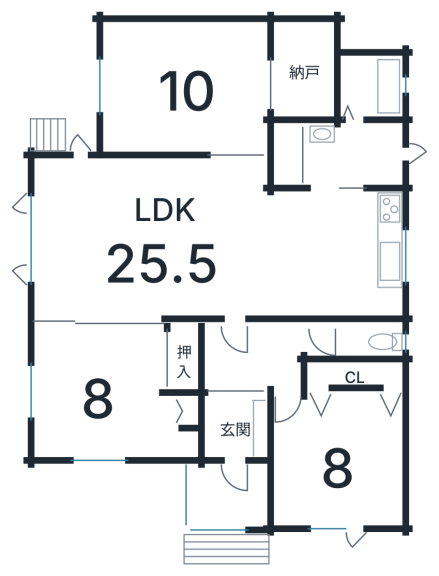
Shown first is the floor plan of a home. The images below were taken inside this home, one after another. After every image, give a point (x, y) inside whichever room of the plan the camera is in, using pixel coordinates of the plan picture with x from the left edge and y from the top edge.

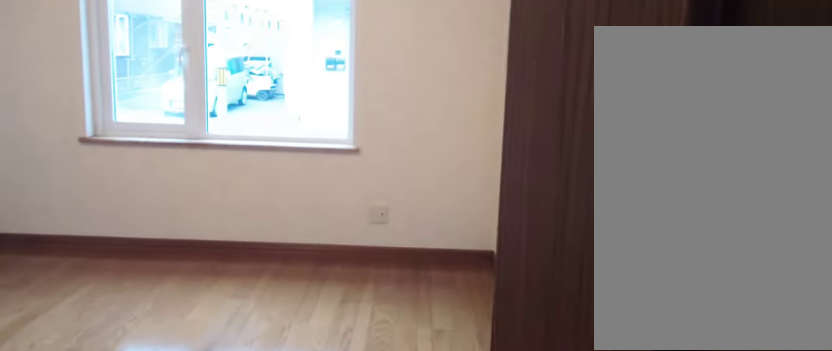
(336, 461)
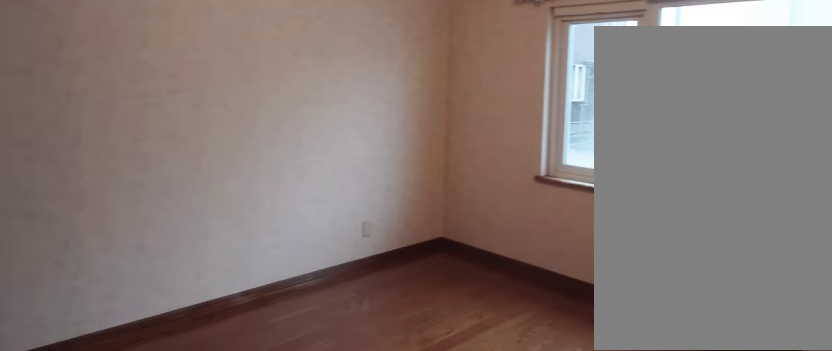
(336, 461)
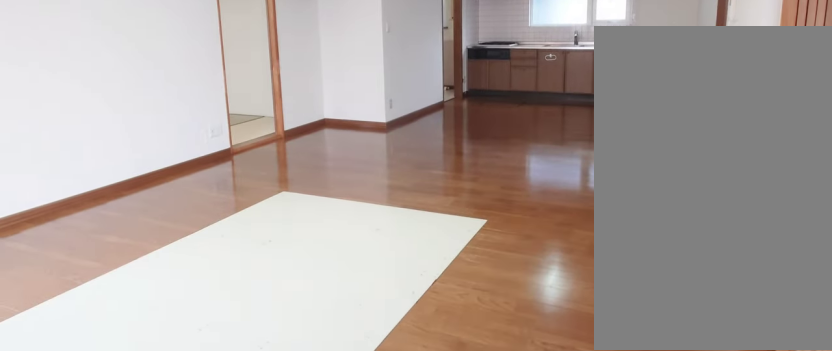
(137, 238)
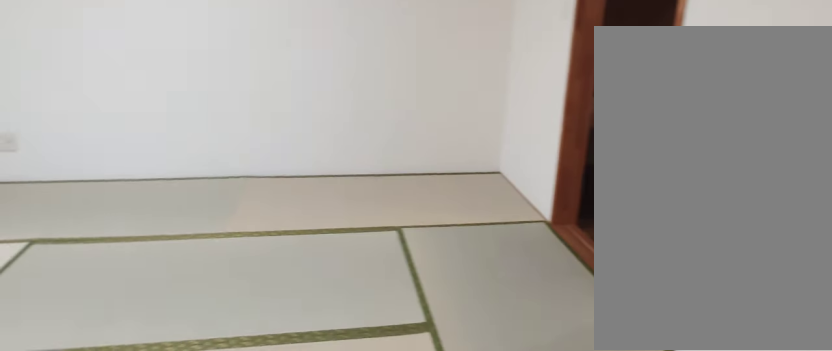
(180, 93)
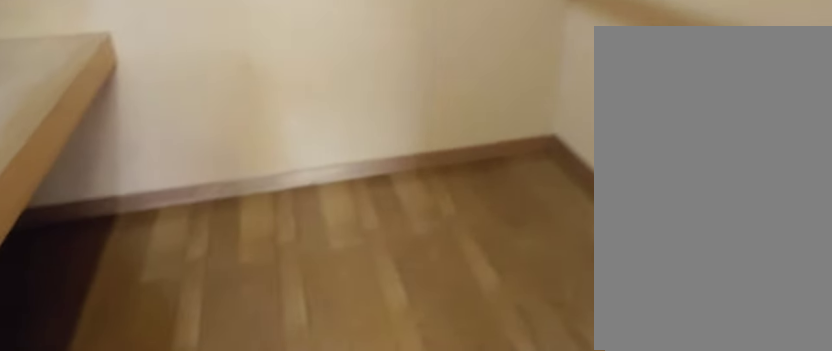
(296, 73)
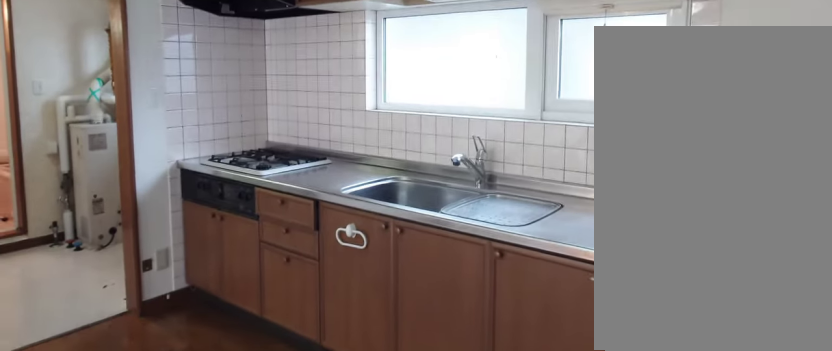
(348, 260)
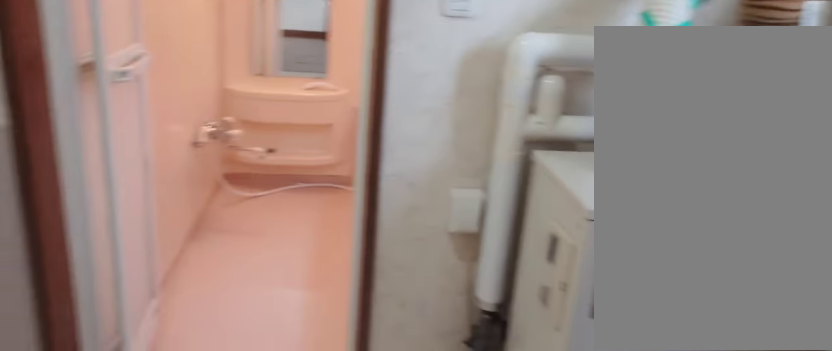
(347, 153)
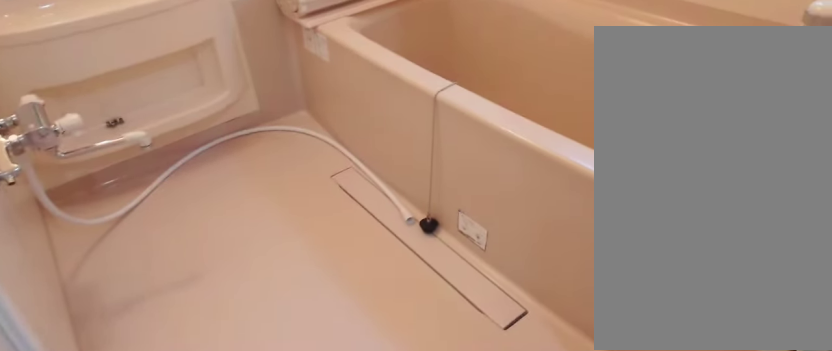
(371, 87)
